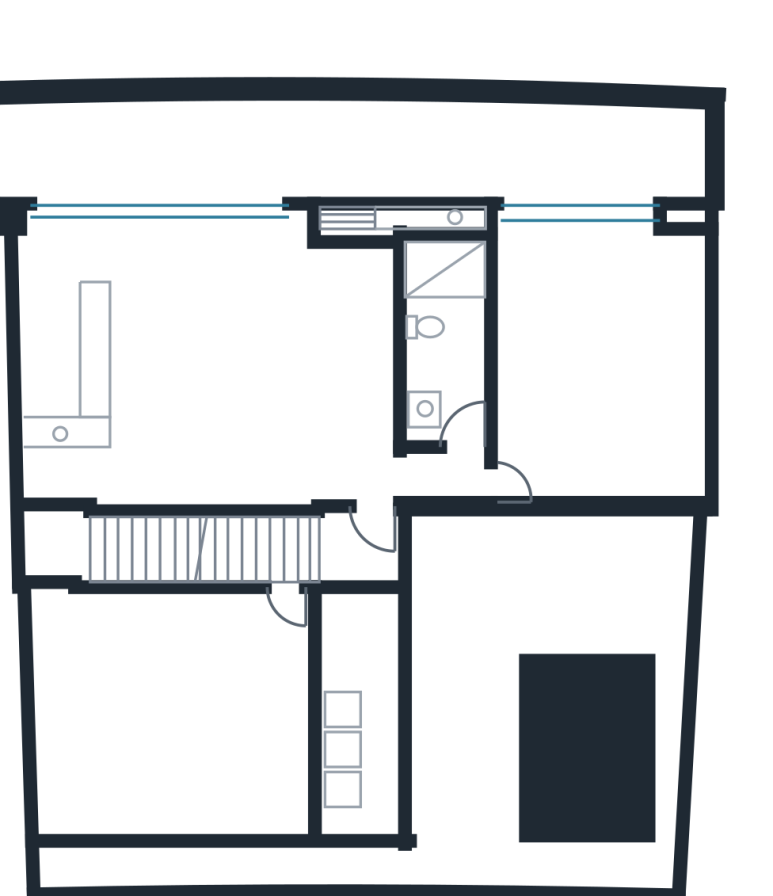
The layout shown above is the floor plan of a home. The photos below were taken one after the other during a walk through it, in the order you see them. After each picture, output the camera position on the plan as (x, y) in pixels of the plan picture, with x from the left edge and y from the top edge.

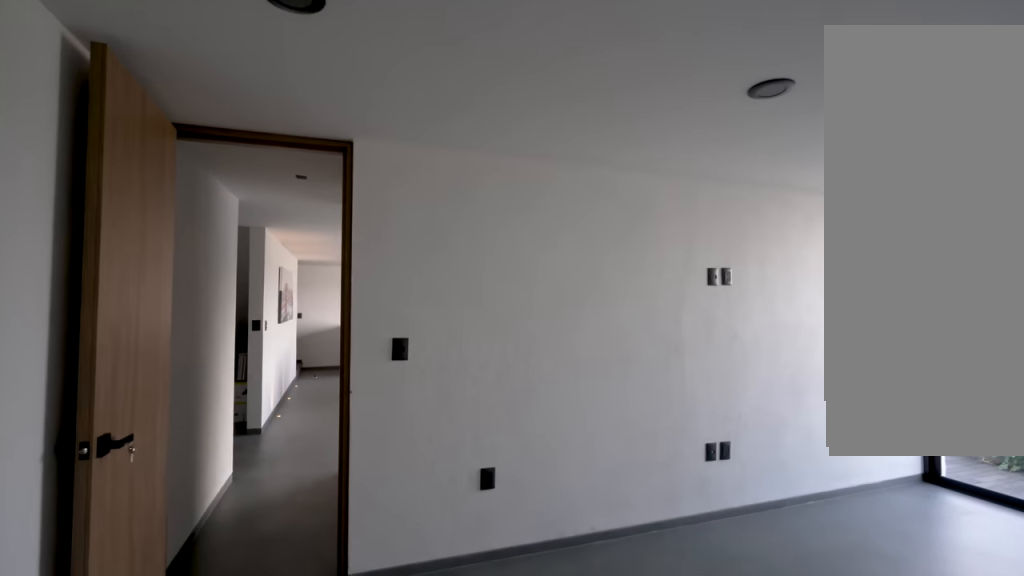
(540, 485)
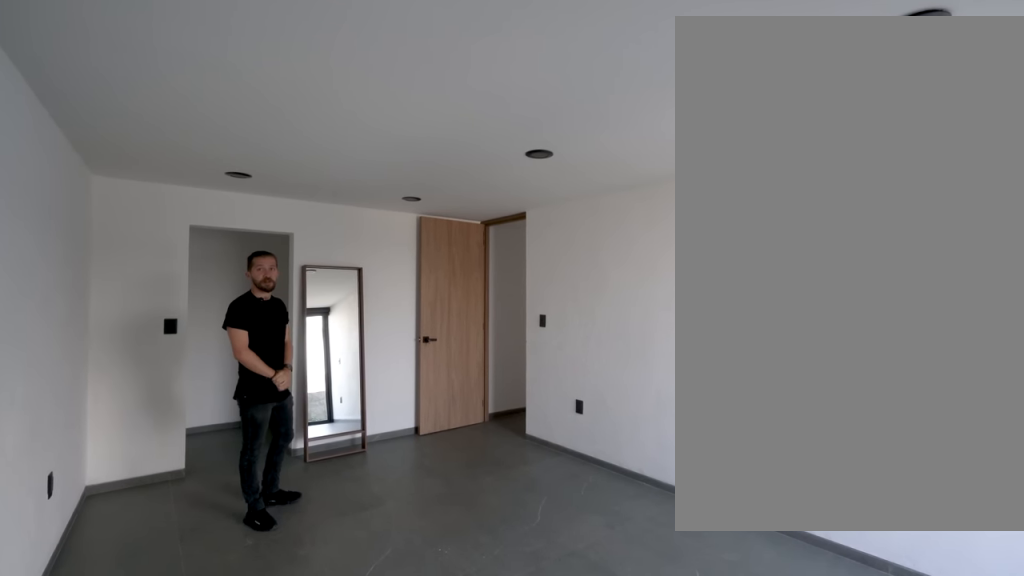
(688, 250)
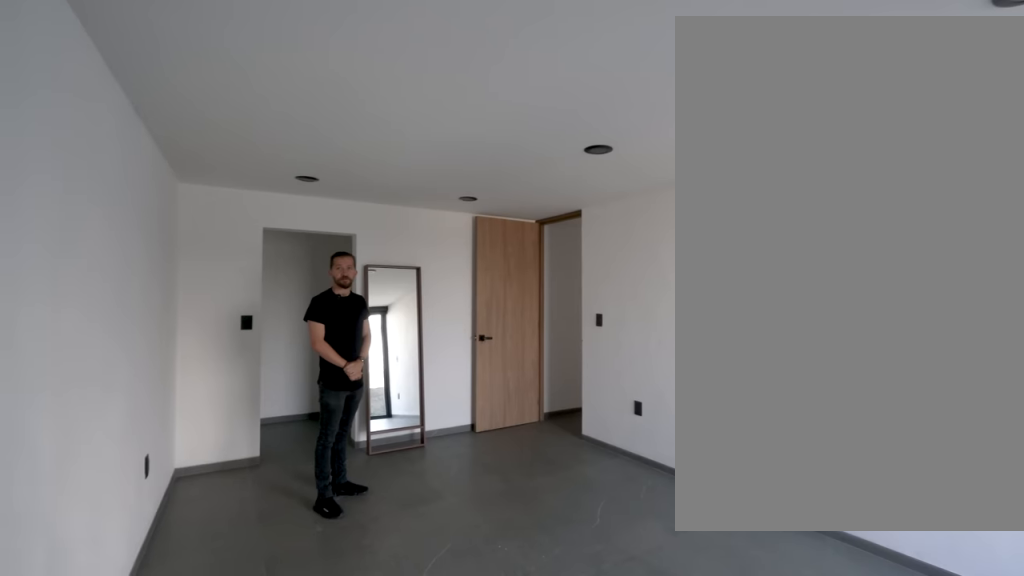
(688, 250)
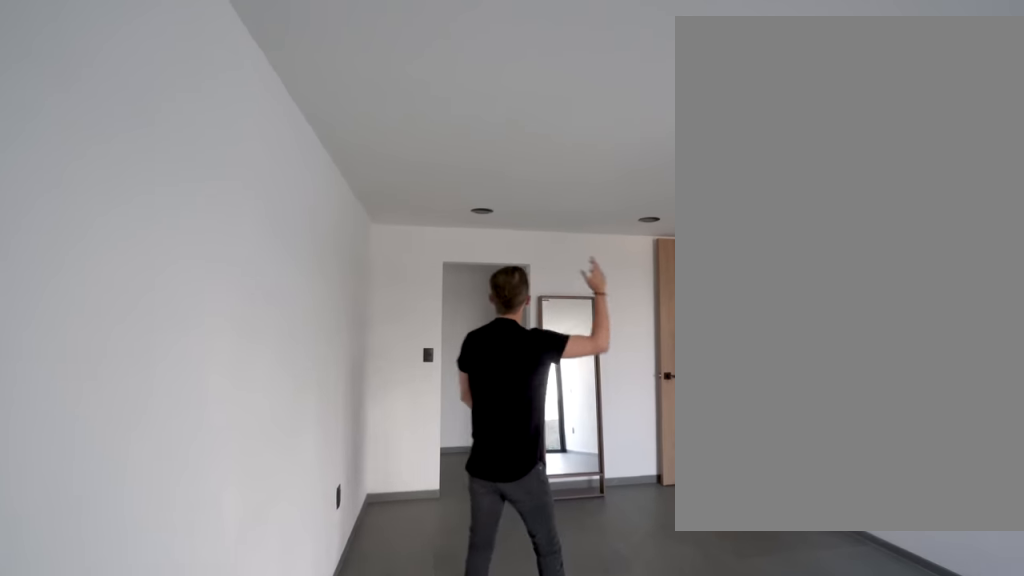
(675, 245)
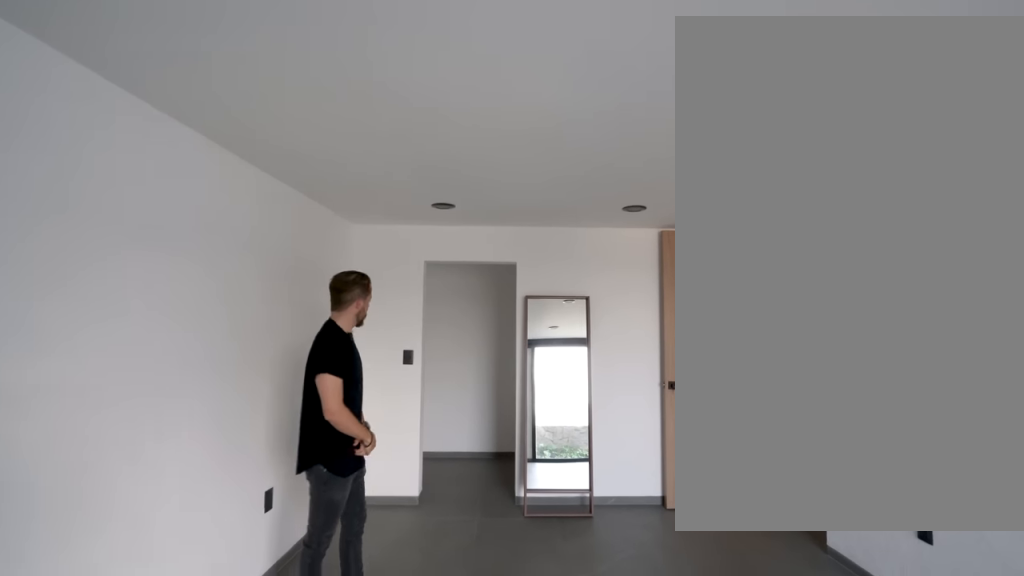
(653, 271)
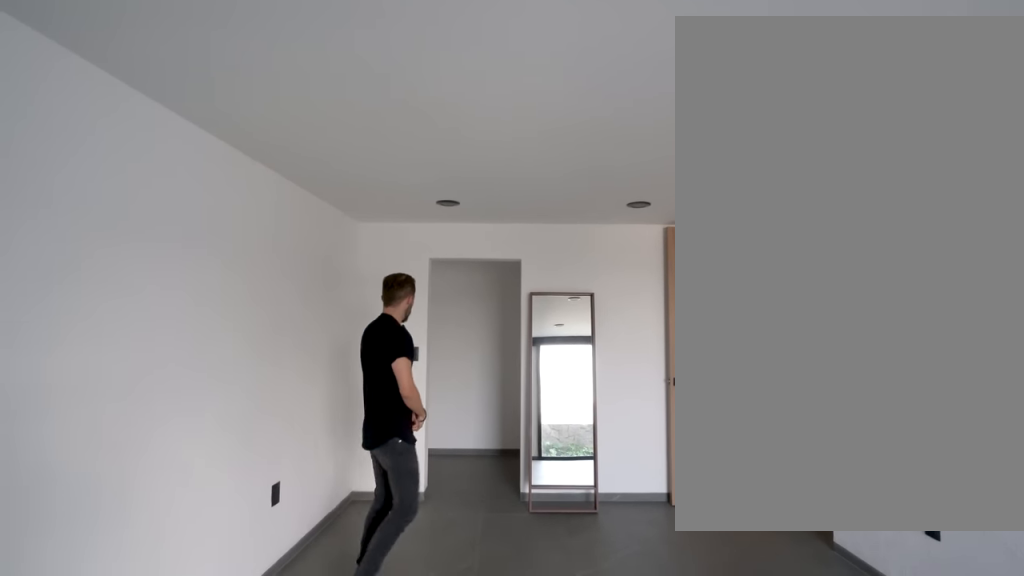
(653, 271)
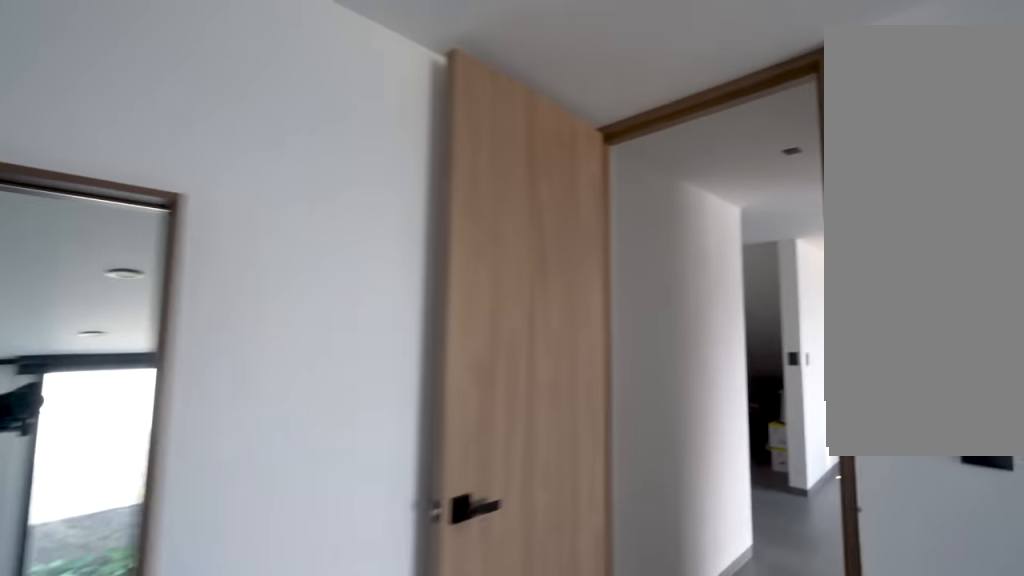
(586, 474)
